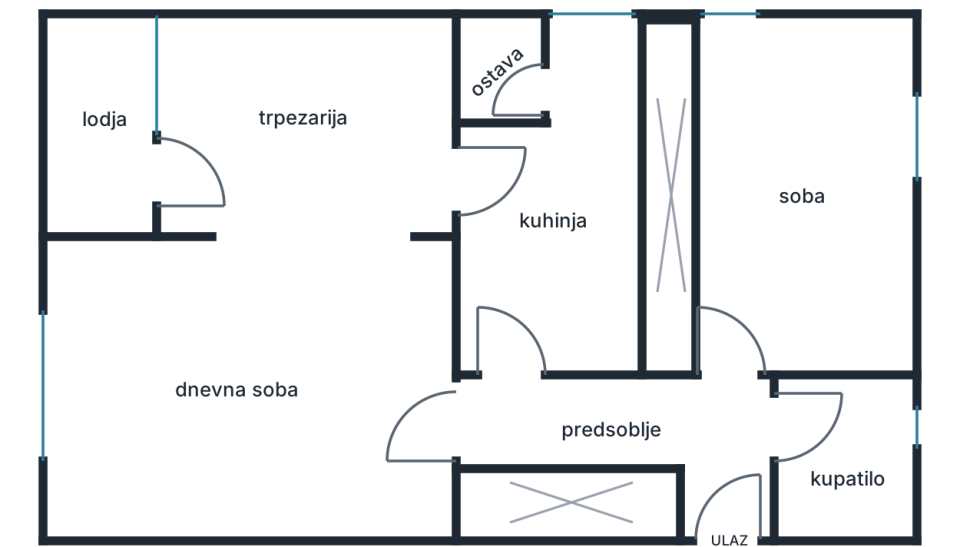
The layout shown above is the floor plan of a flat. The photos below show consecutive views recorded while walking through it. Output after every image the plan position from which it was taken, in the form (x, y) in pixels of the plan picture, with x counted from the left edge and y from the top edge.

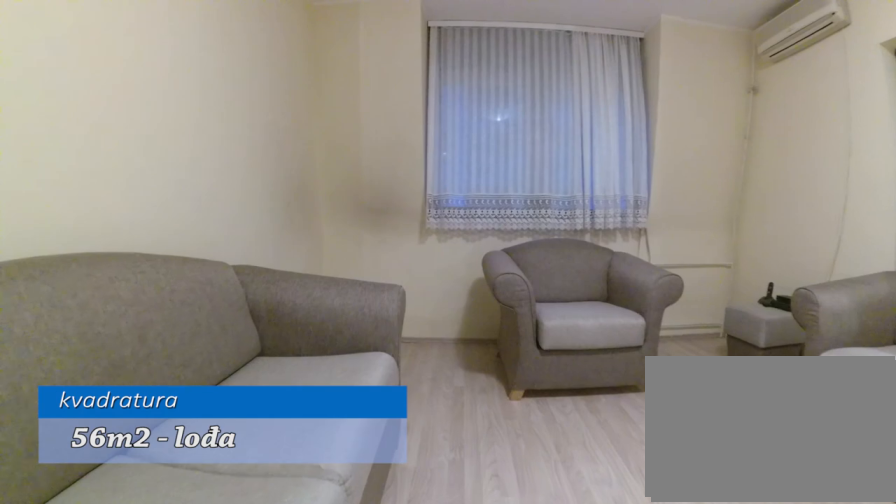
(340, 422)
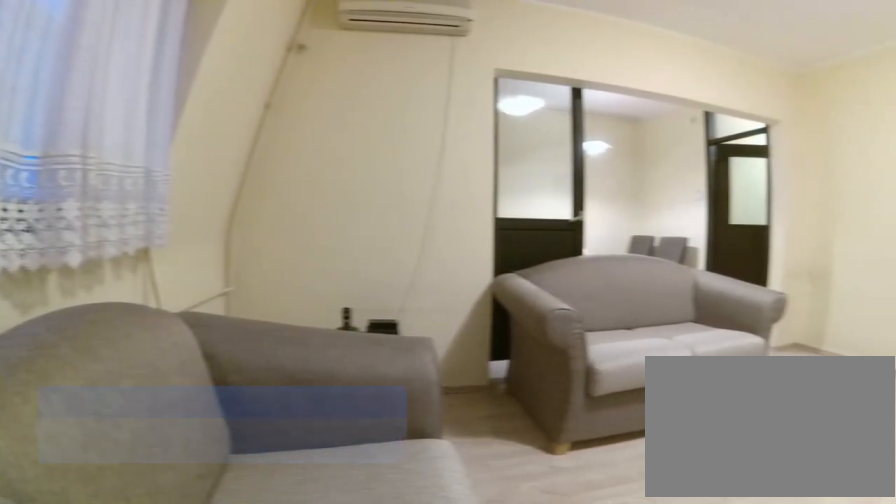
(73, 473)
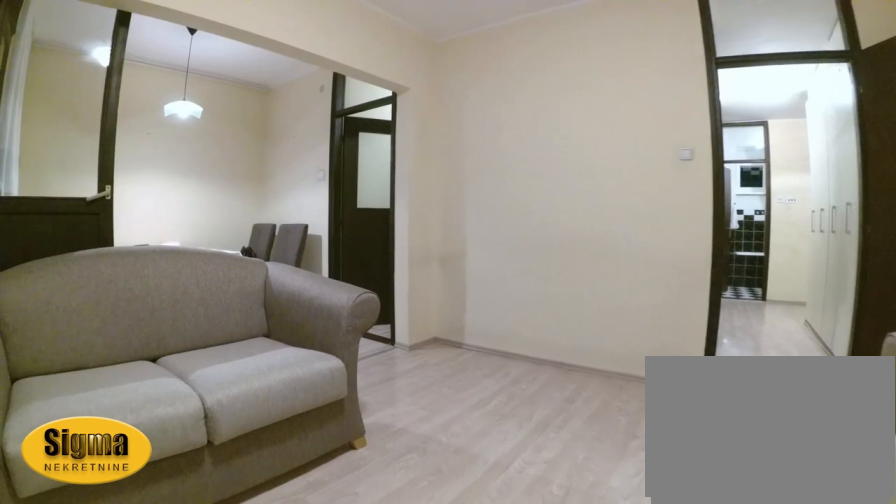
(161, 436)
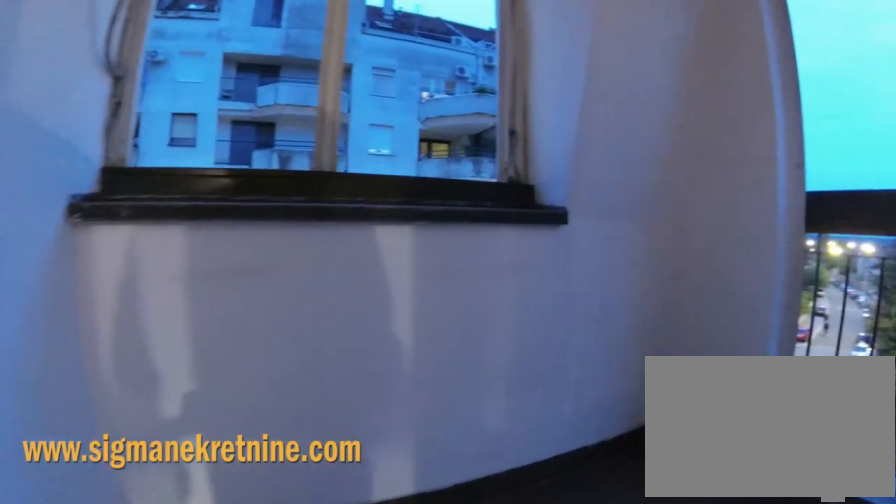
(165, 179)
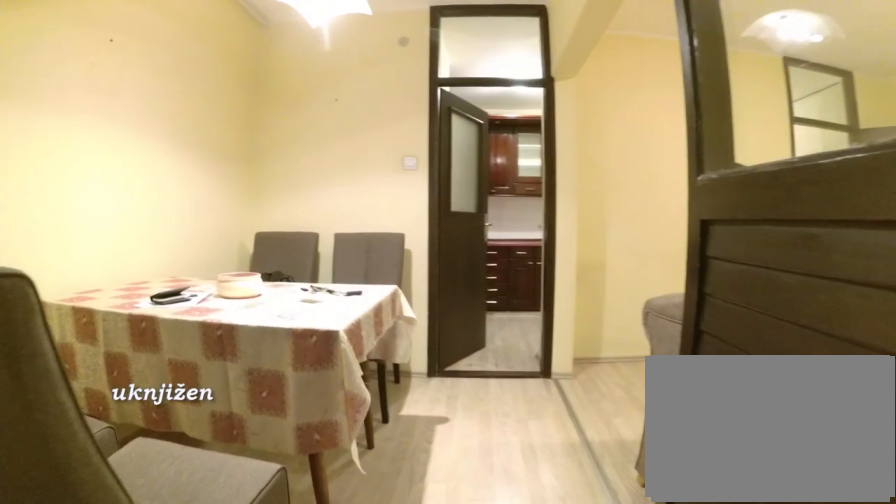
(154, 176)
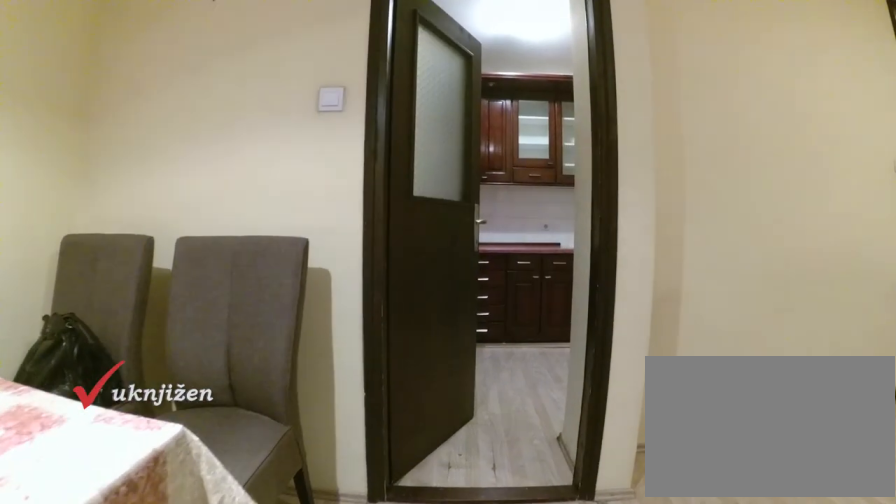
(303, 176)
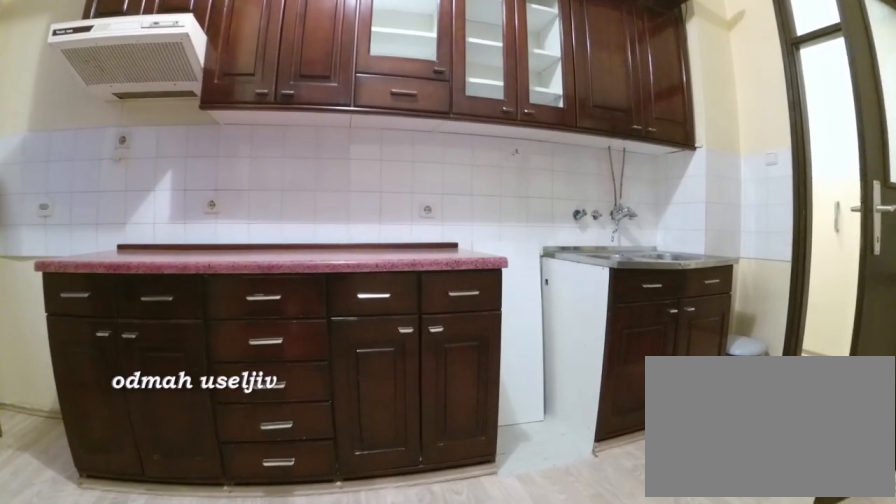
(478, 172)
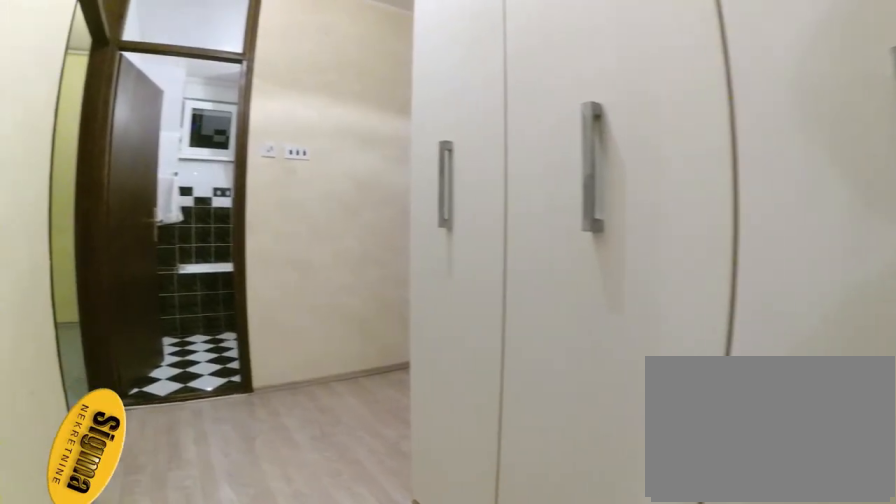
(514, 390)
